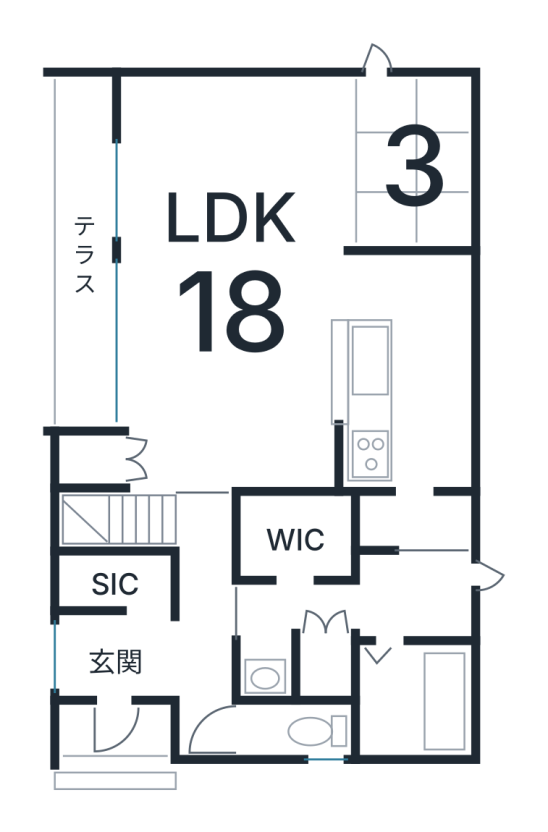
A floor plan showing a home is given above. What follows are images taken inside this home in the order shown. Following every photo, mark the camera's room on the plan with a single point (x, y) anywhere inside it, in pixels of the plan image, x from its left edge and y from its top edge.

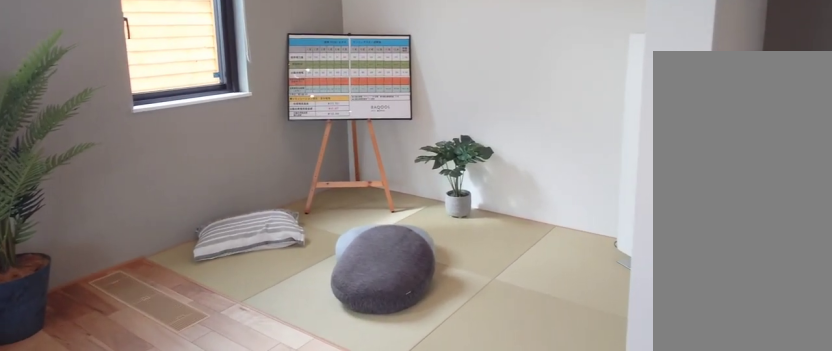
(411, 176)
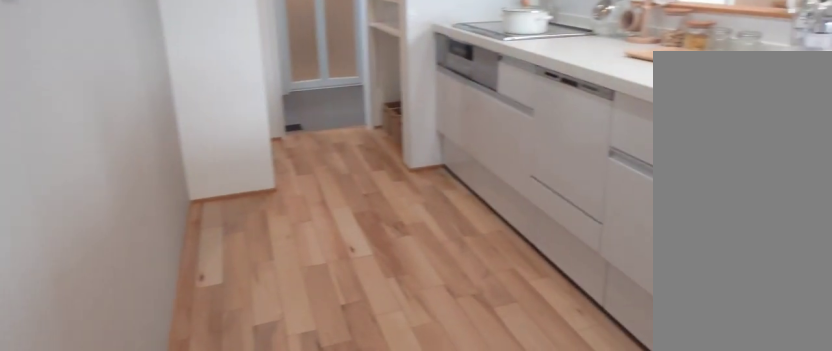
(412, 402)
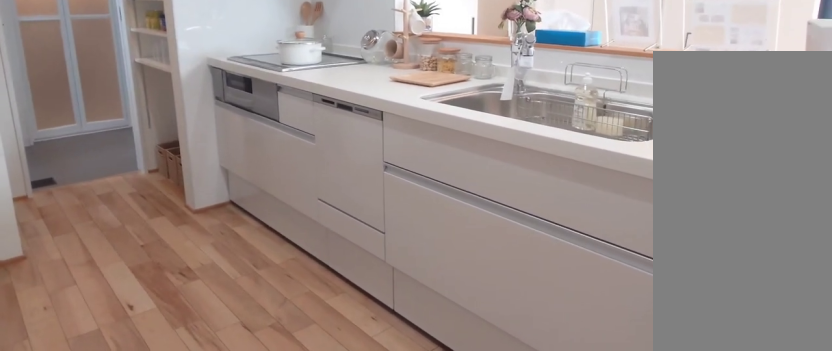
(412, 402)
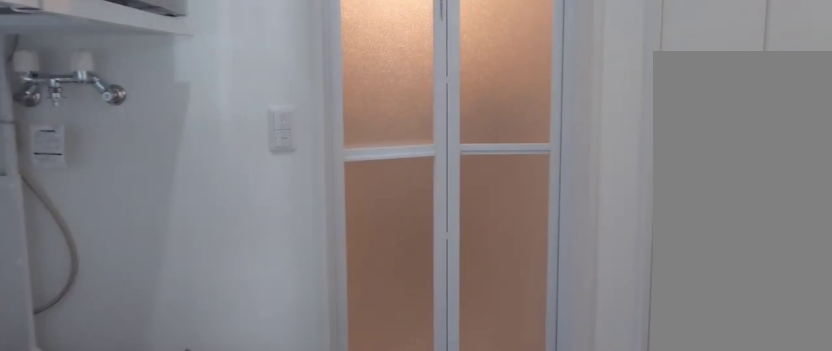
(378, 595)
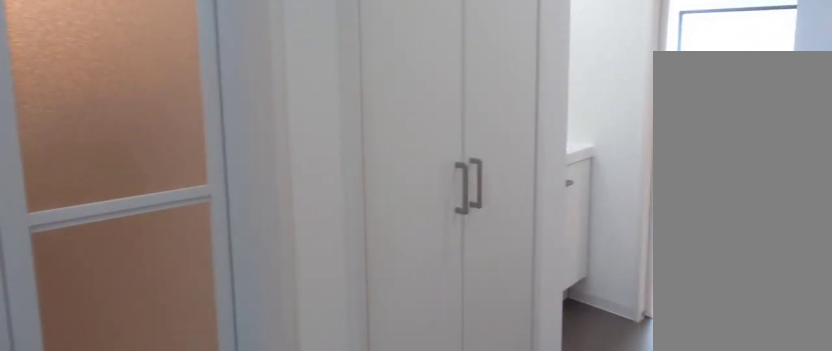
(378, 595)
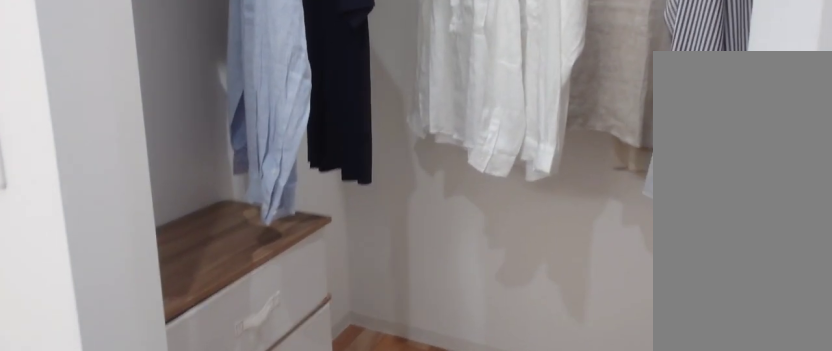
(287, 538)
